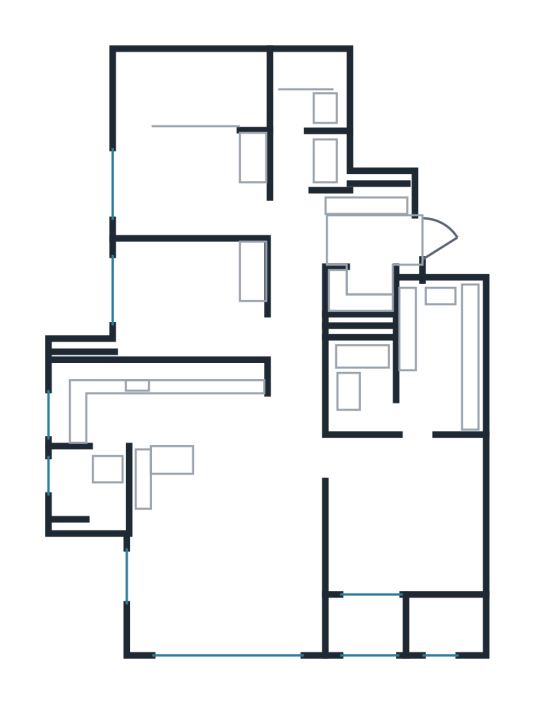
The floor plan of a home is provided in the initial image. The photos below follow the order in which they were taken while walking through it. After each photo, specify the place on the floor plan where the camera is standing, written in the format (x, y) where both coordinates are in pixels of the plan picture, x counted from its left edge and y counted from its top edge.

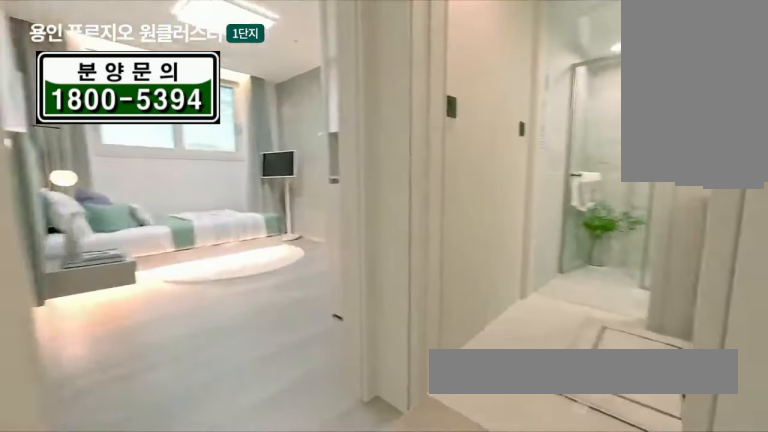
(309, 144)
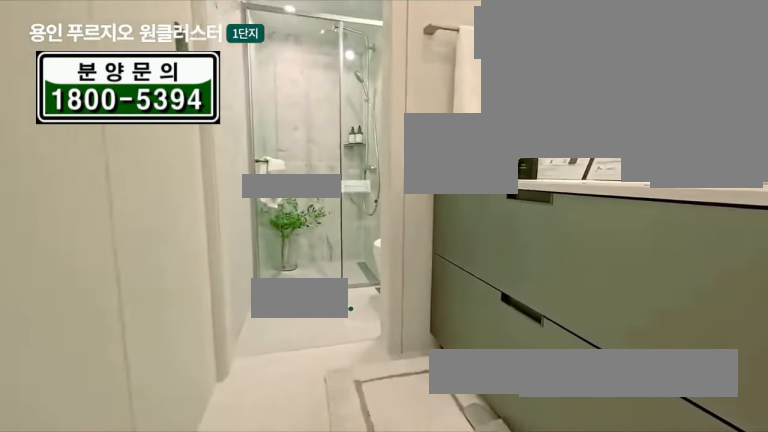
(313, 139)
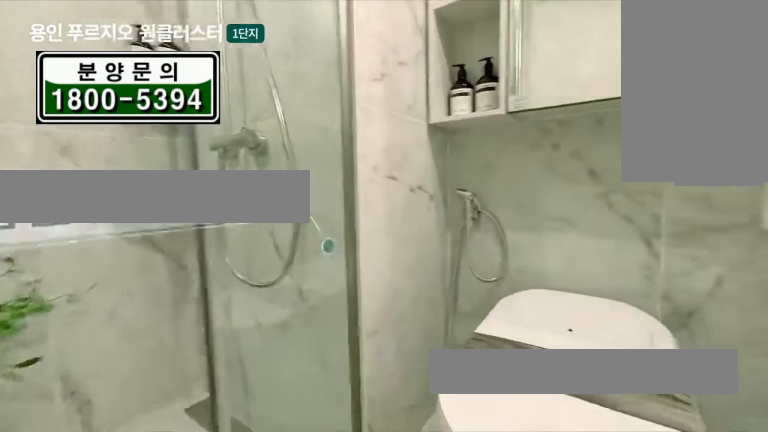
(309, 149)
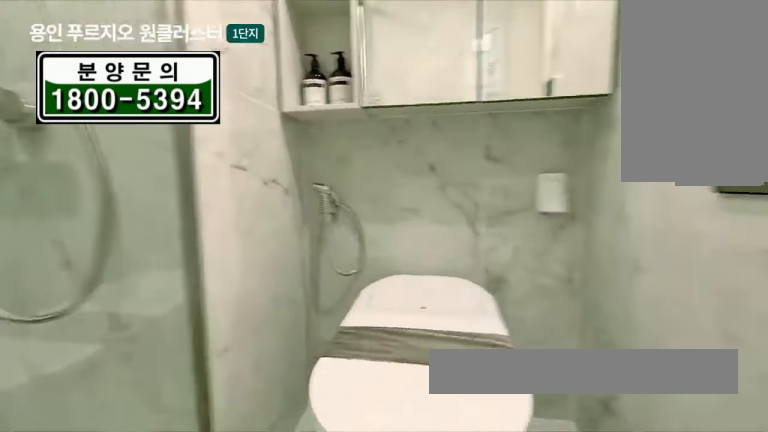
(308, 139)
